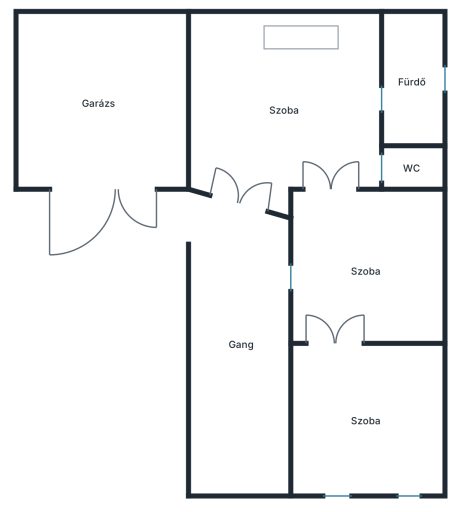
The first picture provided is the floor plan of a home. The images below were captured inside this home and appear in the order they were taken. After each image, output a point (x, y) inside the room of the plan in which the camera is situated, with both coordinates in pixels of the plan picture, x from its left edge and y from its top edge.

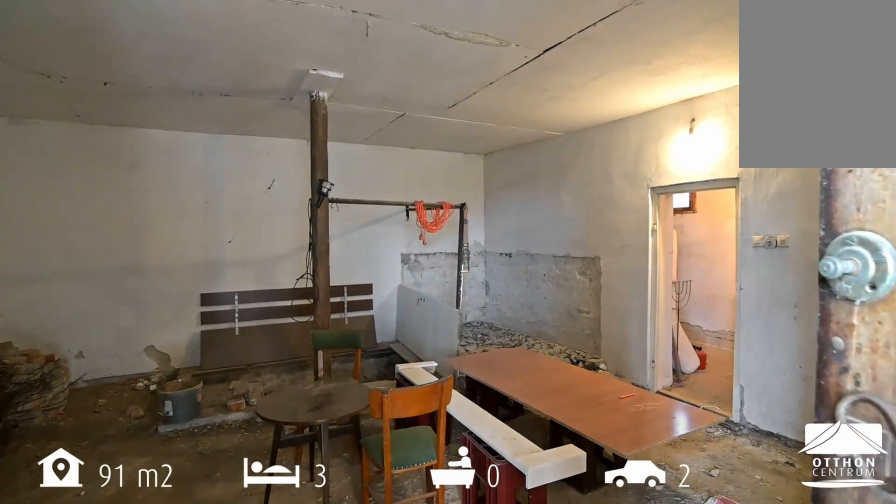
(296, 130)
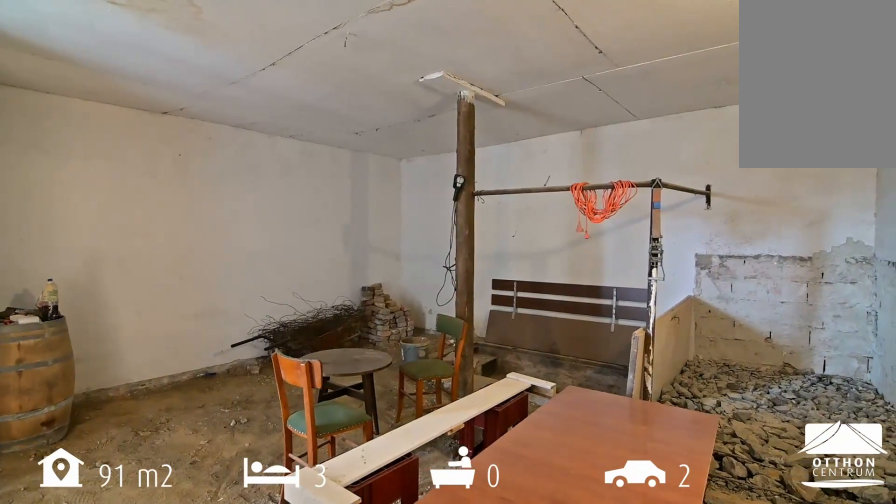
(296, 130)
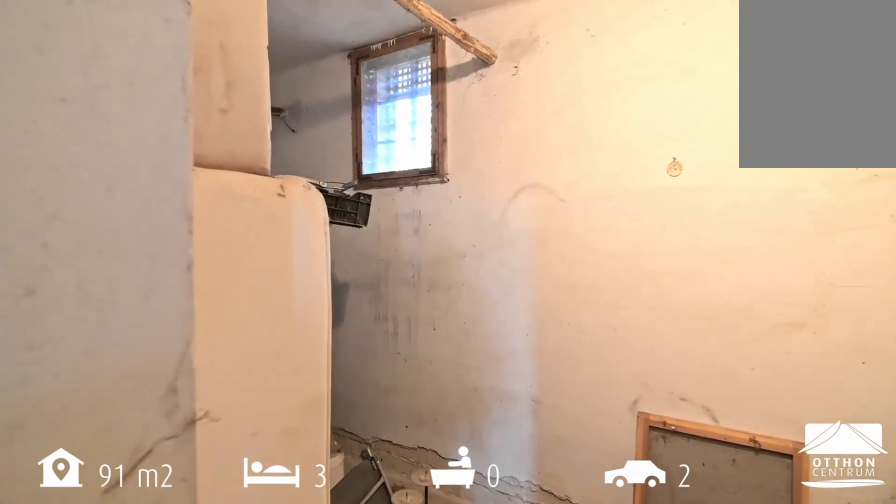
(413, 95)
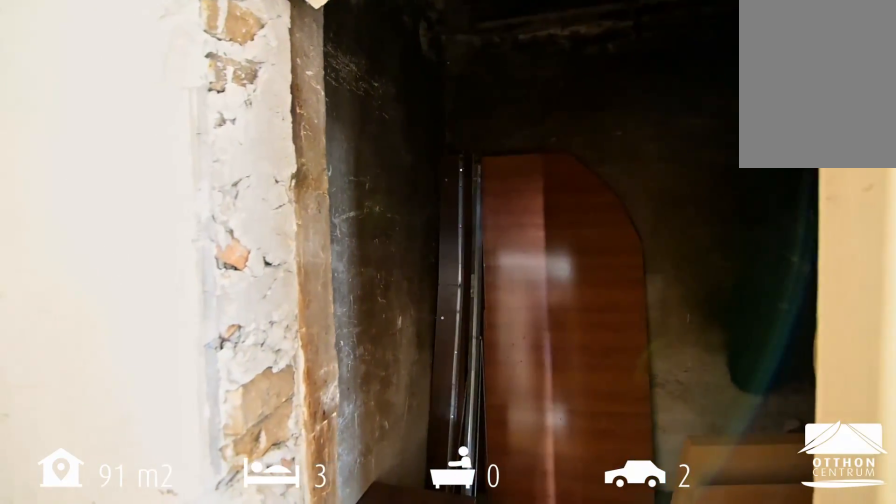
(413, 166)
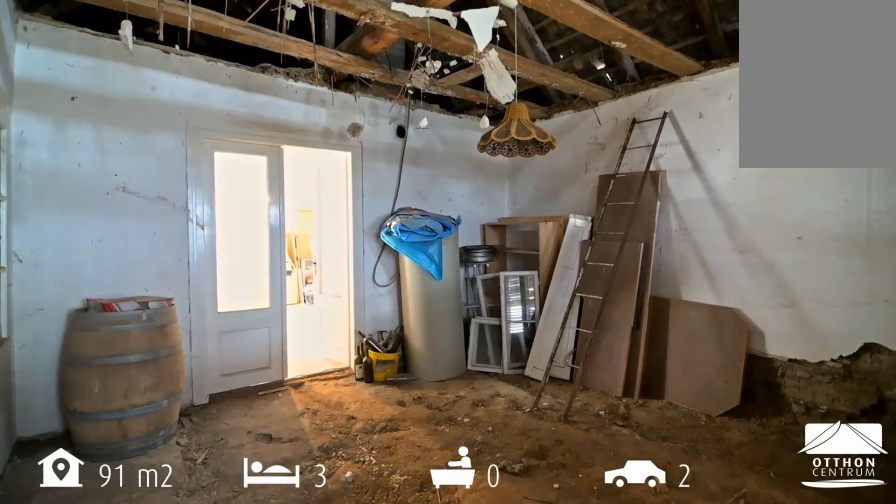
(378, 436)
